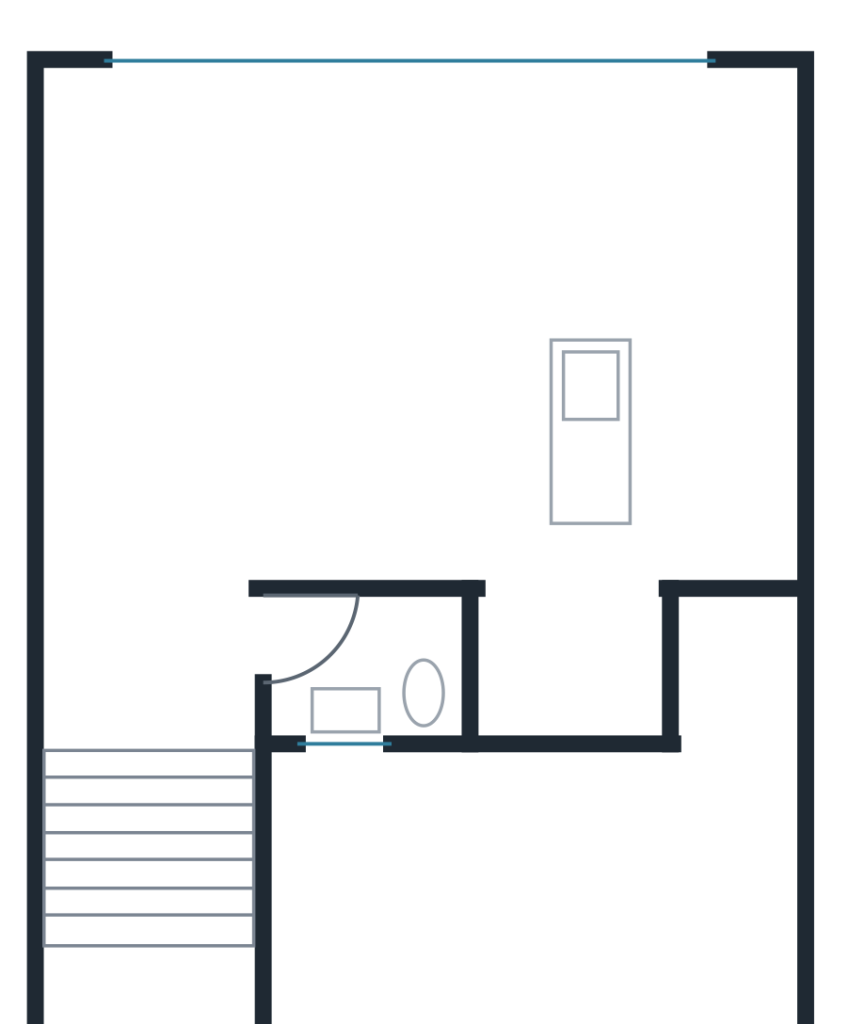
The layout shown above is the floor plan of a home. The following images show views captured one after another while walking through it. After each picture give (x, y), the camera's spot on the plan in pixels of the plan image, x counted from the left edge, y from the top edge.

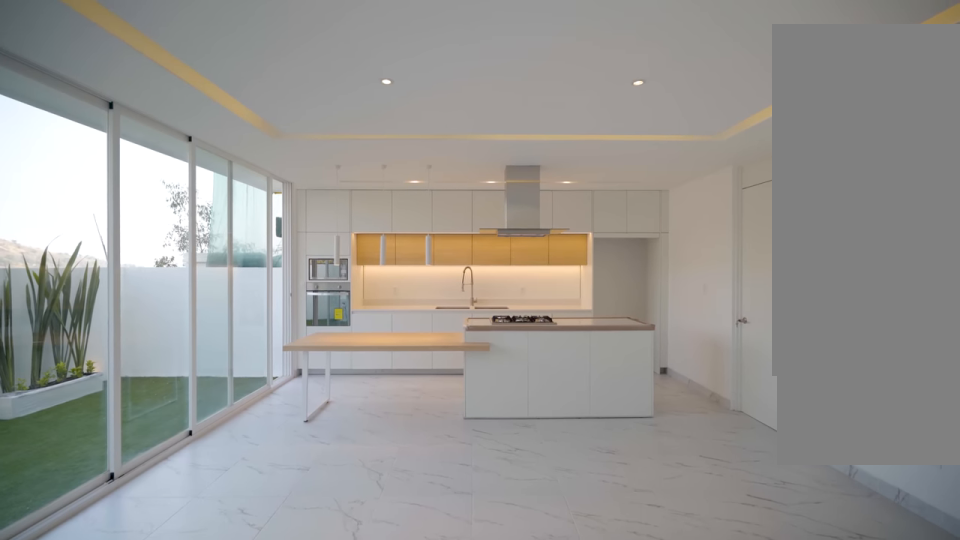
(204, 325)
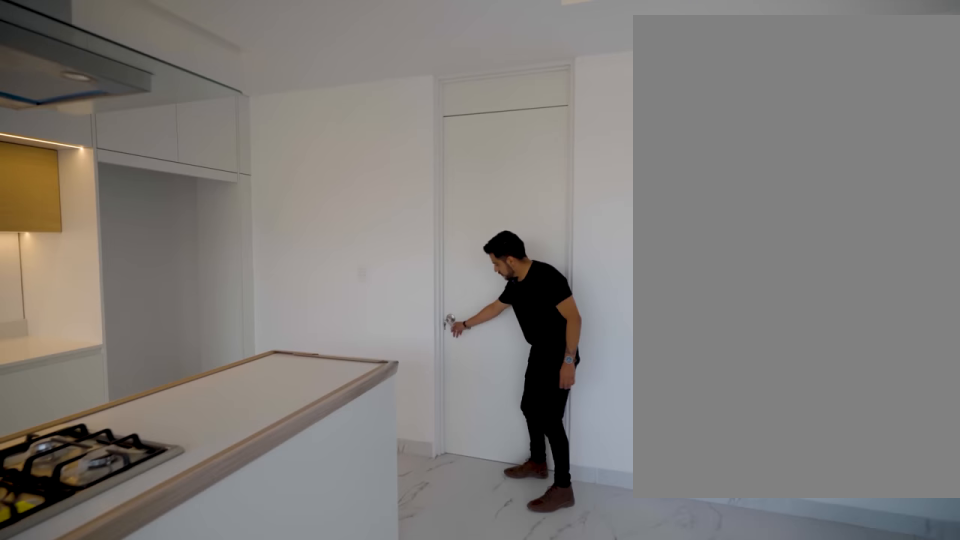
(496, 386)
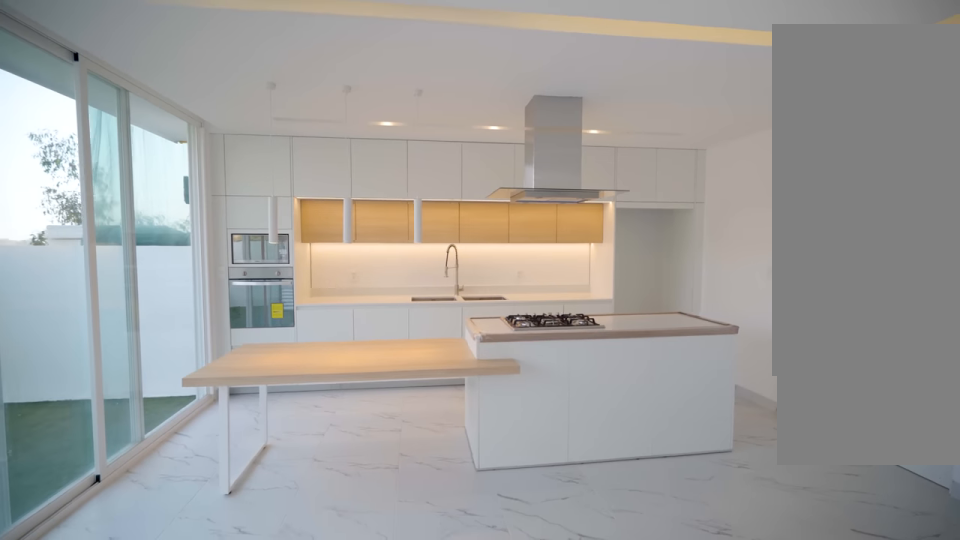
(384, 359)
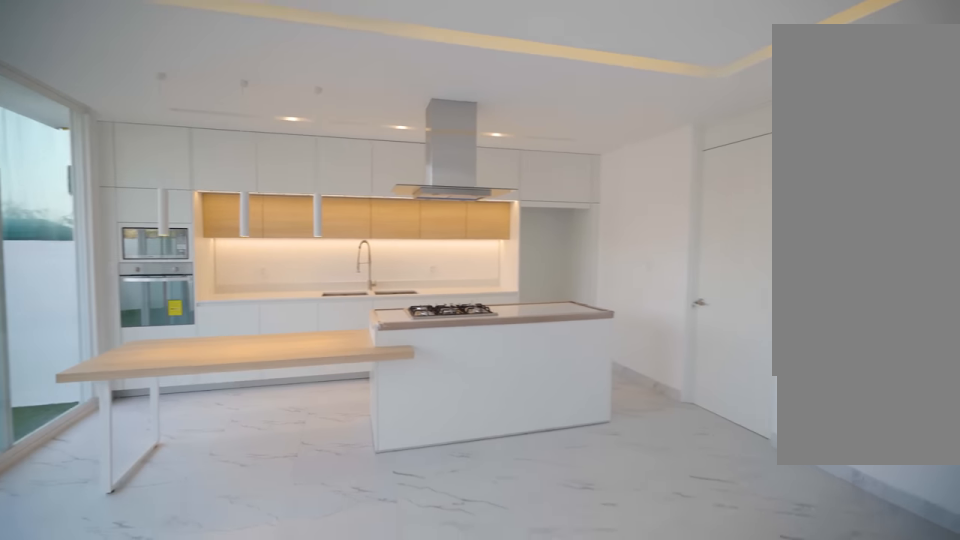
(295, 350)
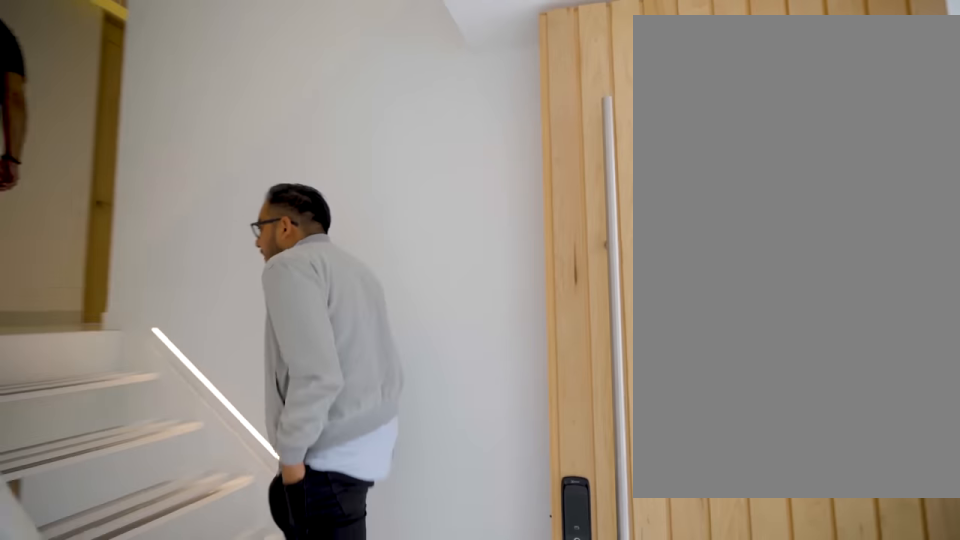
(222, 943)
